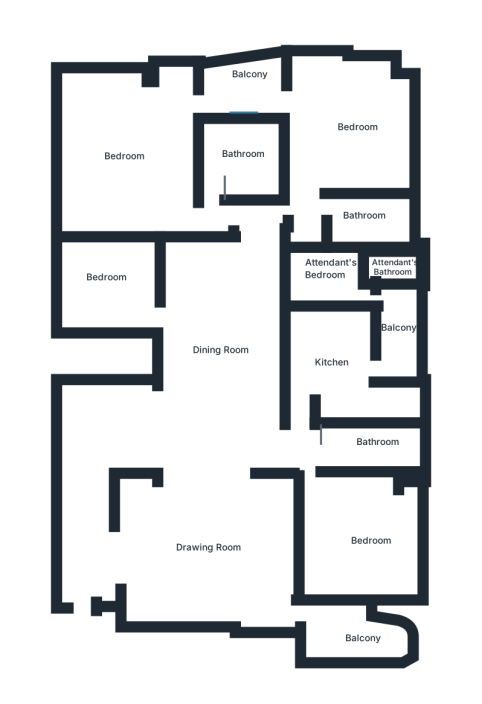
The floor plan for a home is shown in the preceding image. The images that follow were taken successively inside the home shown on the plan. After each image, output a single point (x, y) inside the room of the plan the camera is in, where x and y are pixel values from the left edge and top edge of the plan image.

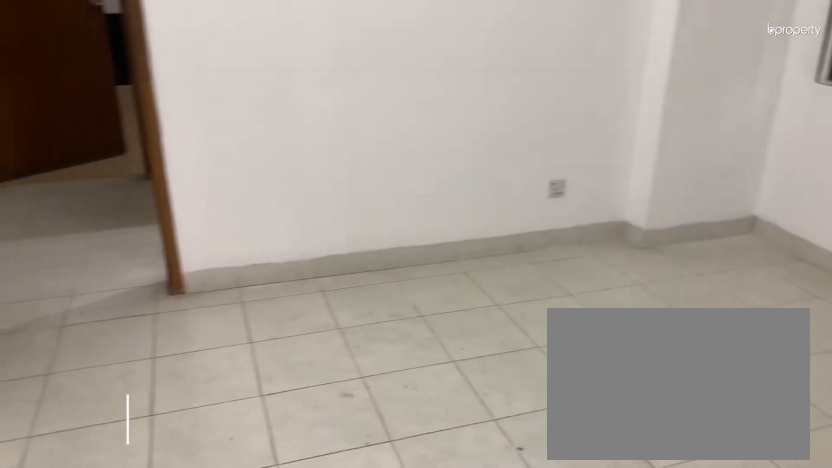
(355, 542)
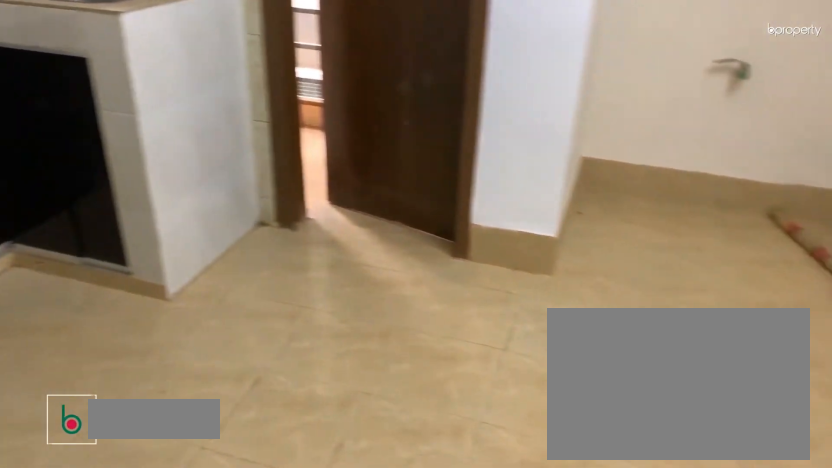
(330, 356)
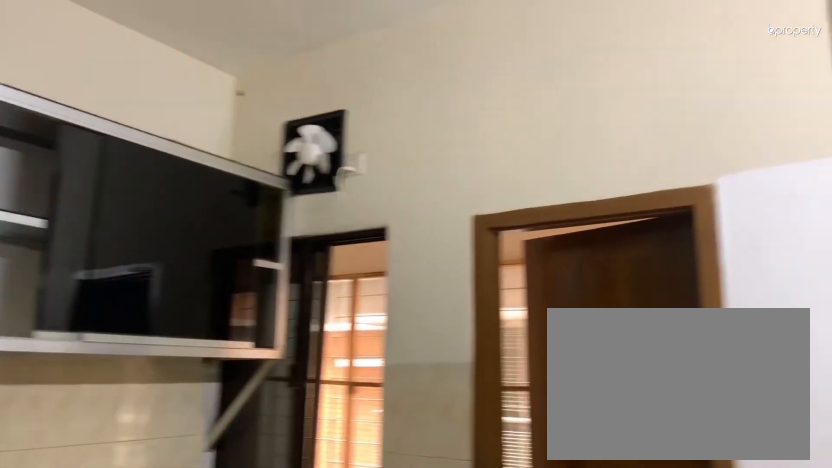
(325, 361)
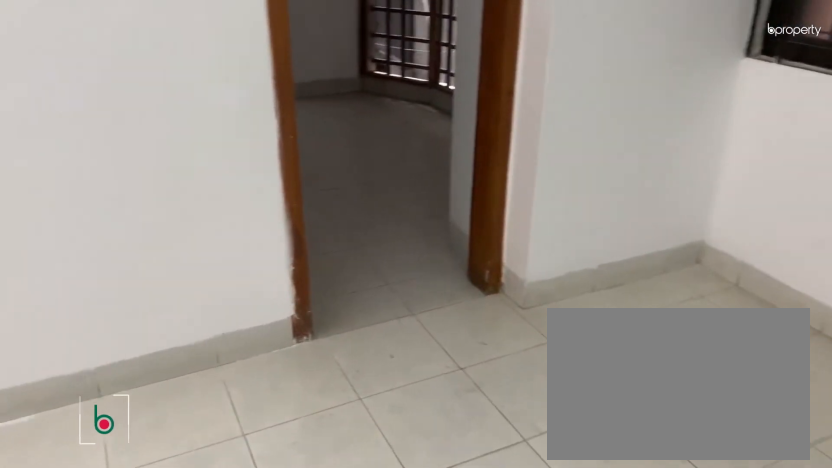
(335, 133)
